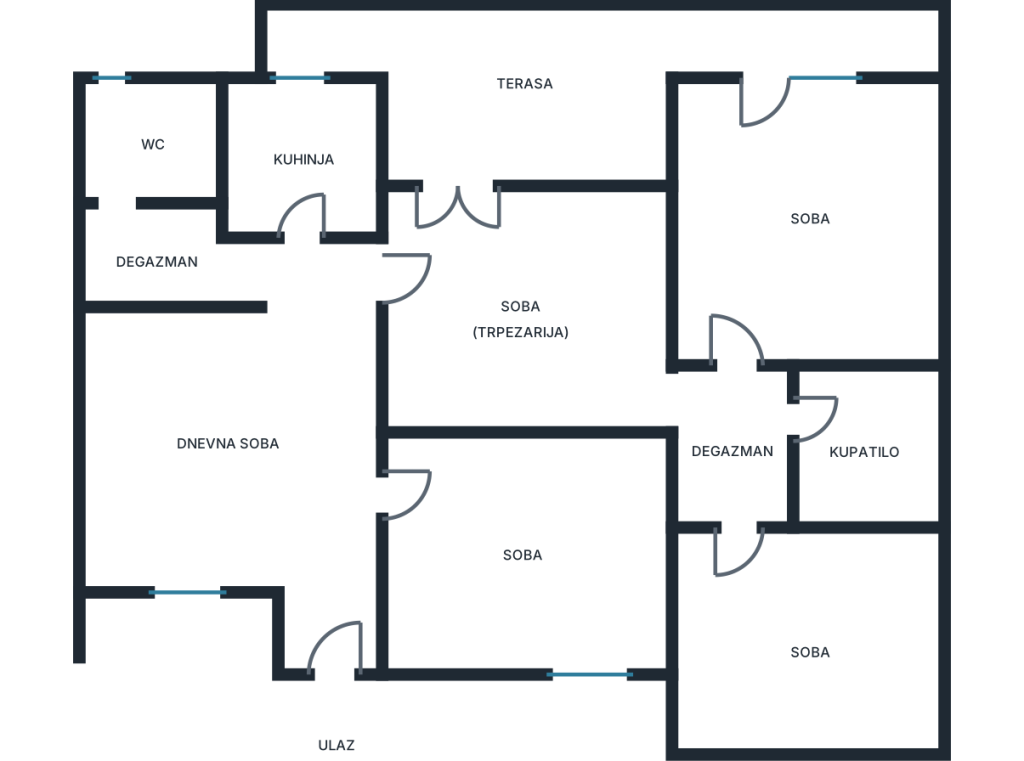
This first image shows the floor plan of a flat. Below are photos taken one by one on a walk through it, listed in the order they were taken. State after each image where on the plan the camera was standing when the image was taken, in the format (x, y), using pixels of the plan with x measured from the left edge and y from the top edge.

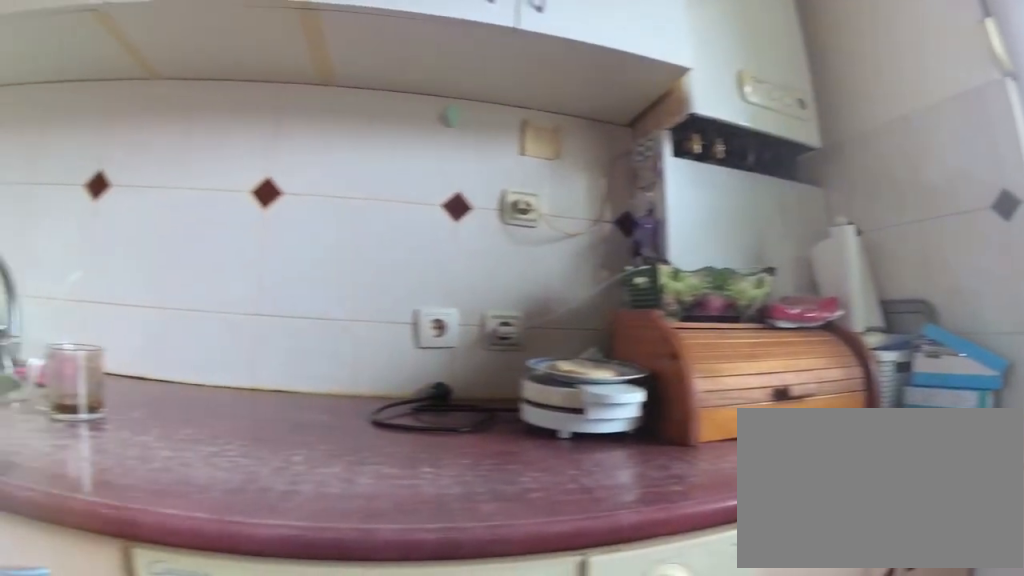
(326, 130)
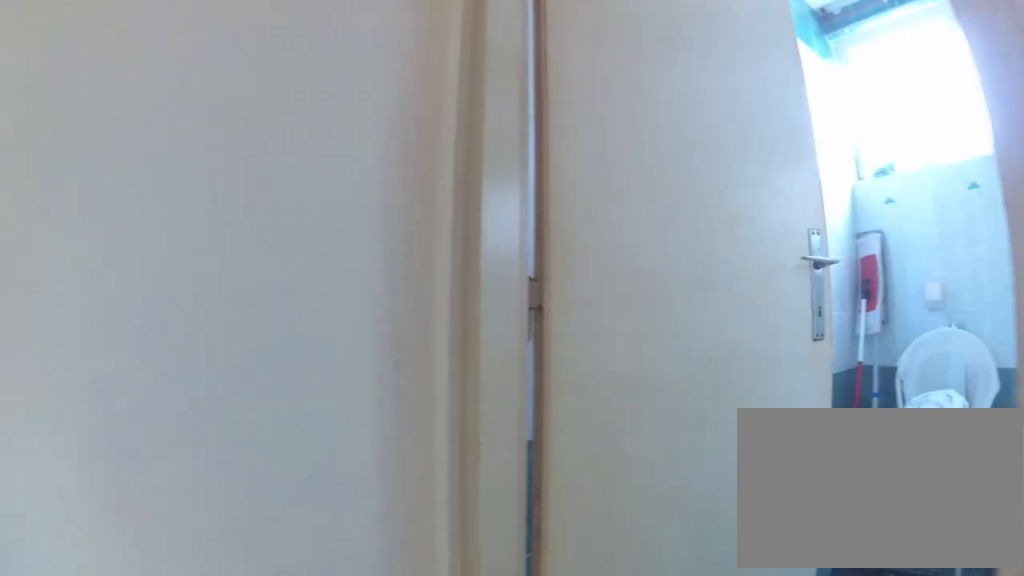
(190, 271)
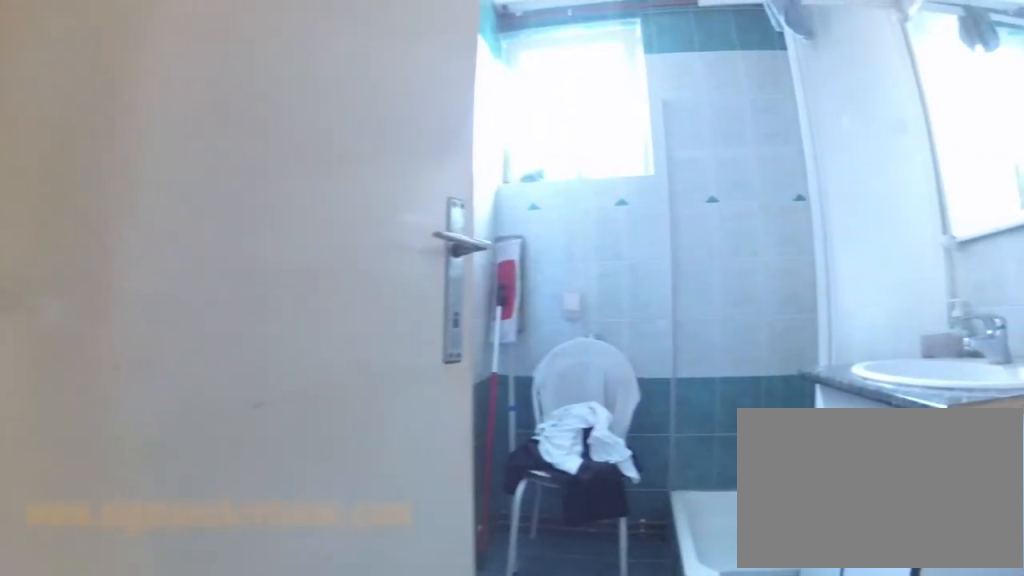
(149, 266)
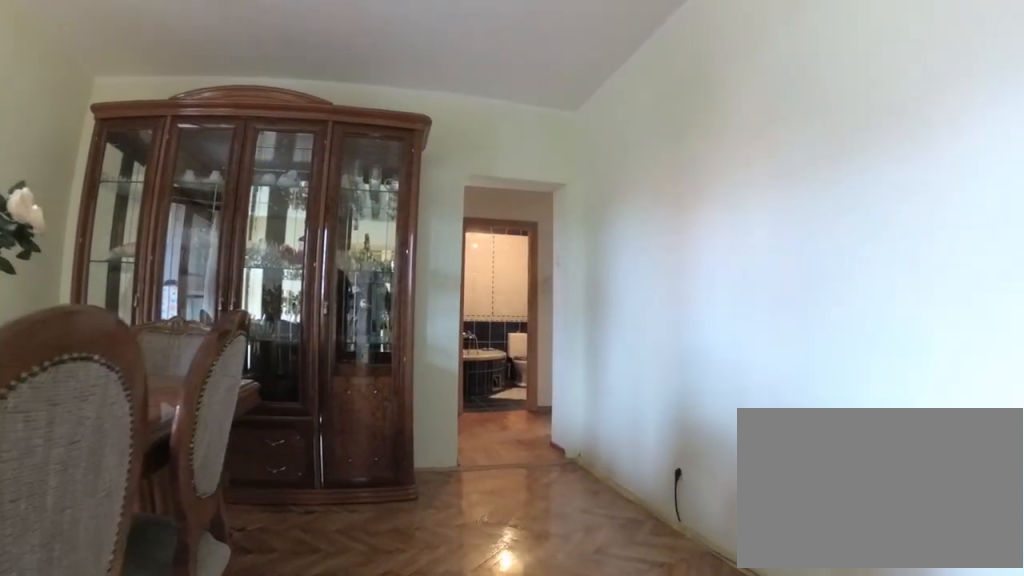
(415, 338)
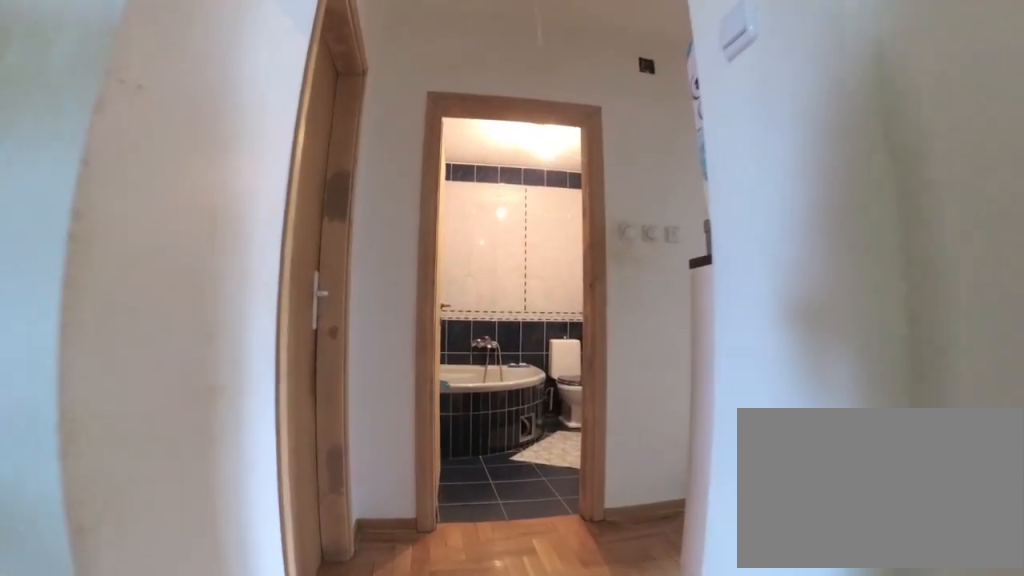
(579, 381)
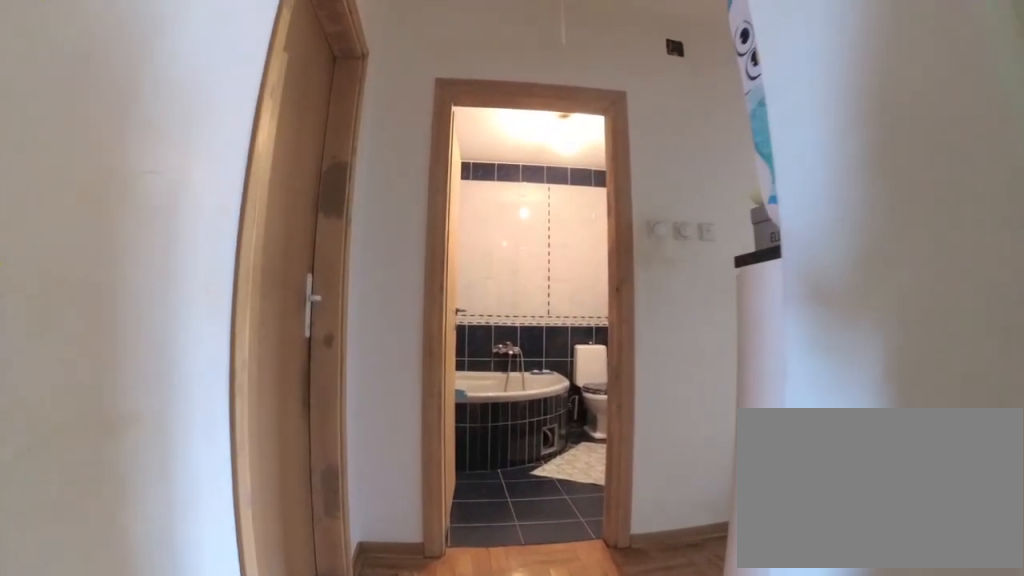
(591, 388)
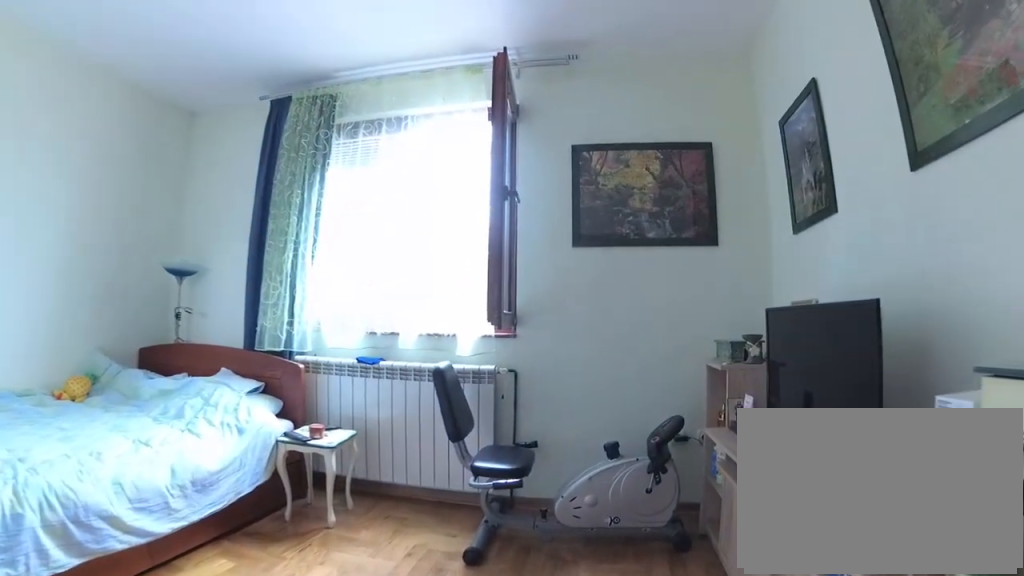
(736, 553)
